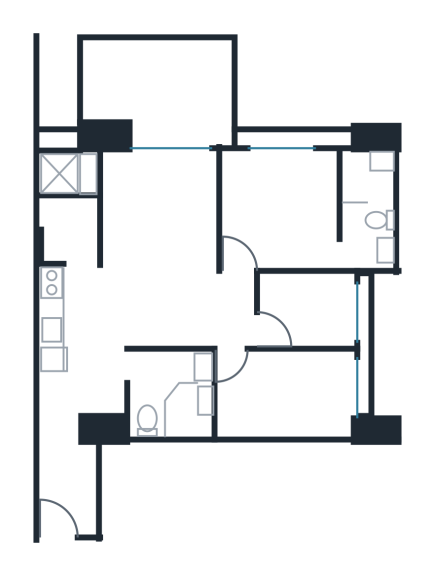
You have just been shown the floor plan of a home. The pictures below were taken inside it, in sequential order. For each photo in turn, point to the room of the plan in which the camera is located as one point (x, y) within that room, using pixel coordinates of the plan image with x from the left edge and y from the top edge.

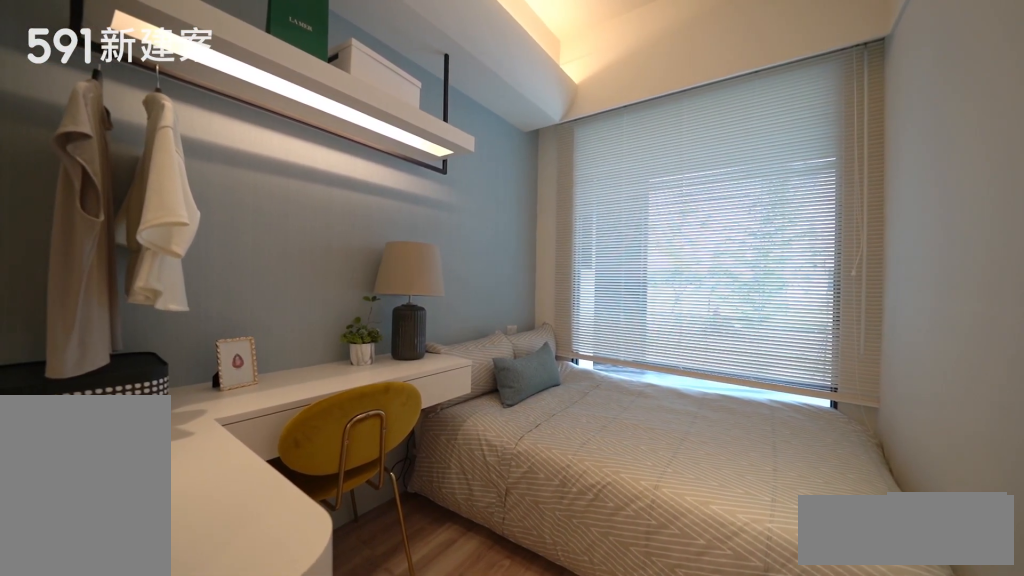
(303, 308)
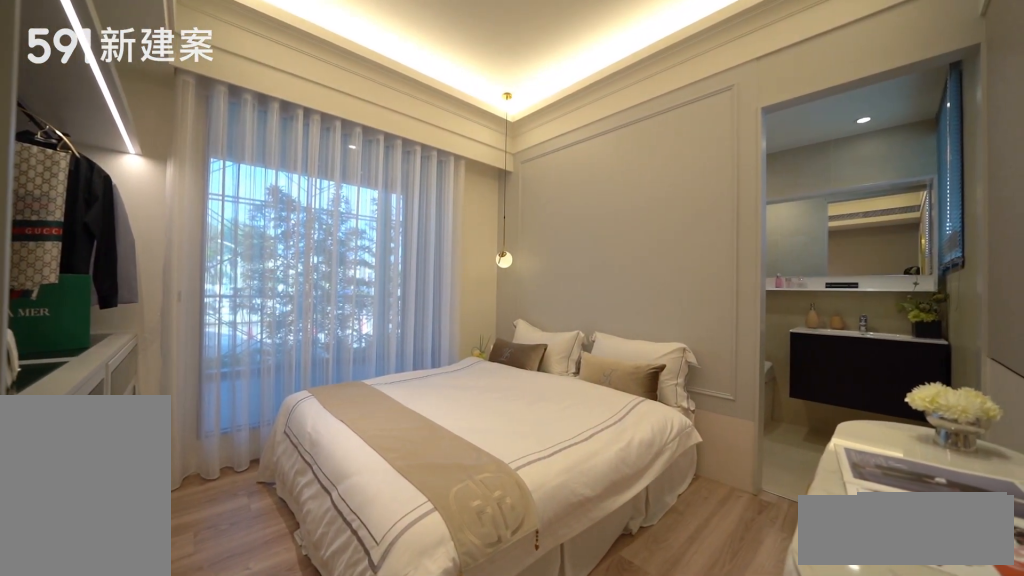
(281, 209)
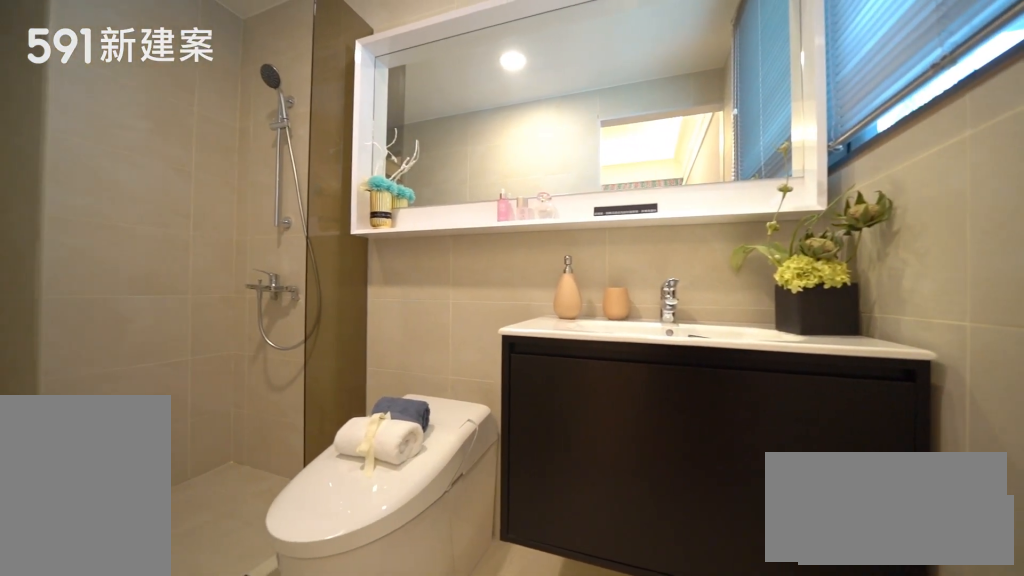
(365, 205)
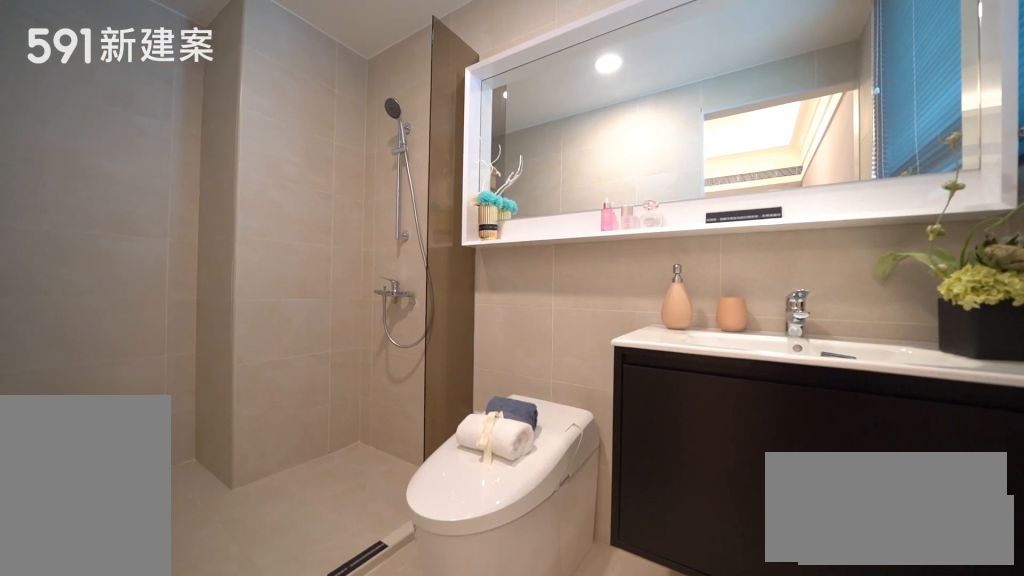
(365, 205)
